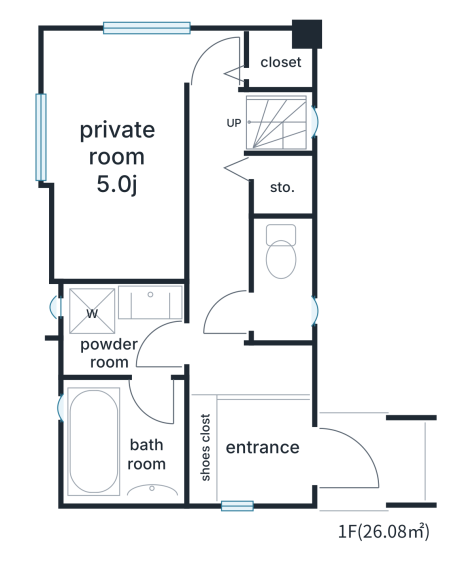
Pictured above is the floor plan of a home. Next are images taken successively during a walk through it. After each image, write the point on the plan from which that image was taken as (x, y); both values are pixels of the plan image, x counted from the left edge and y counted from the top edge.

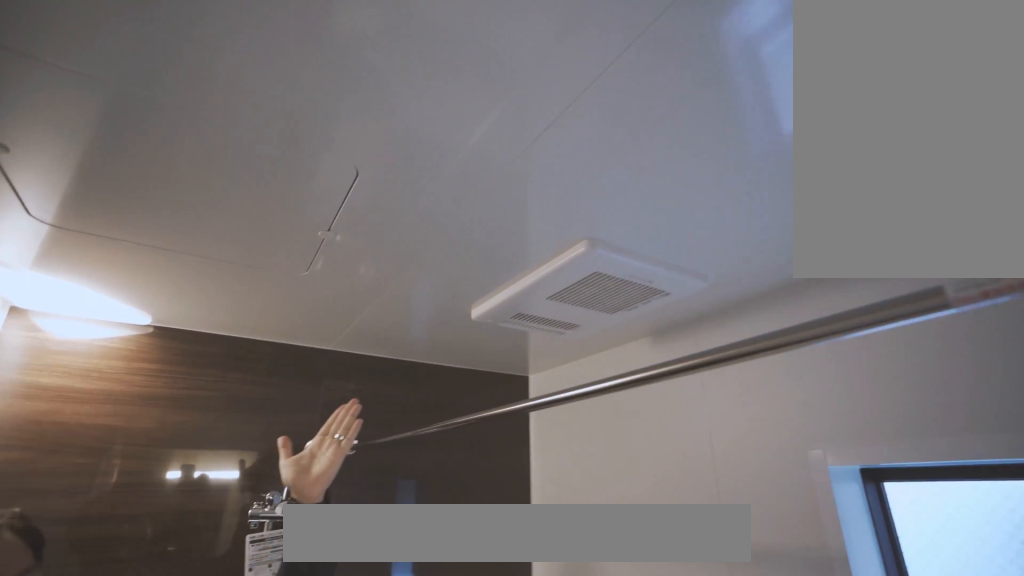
(131, 433)
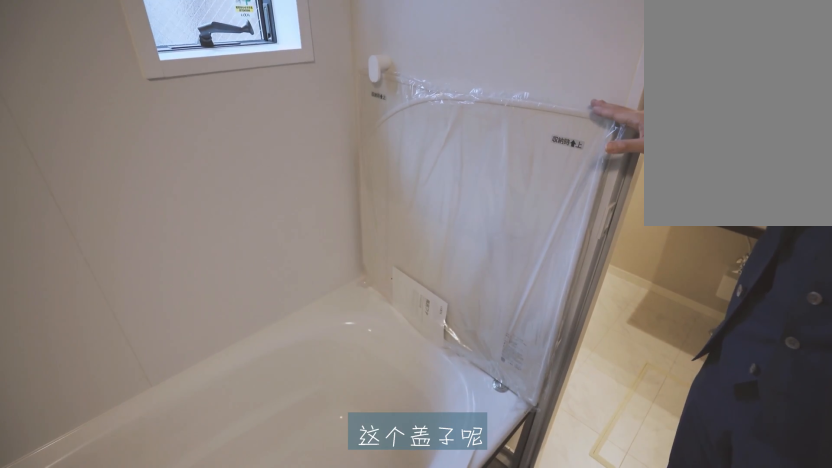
(131, 433)
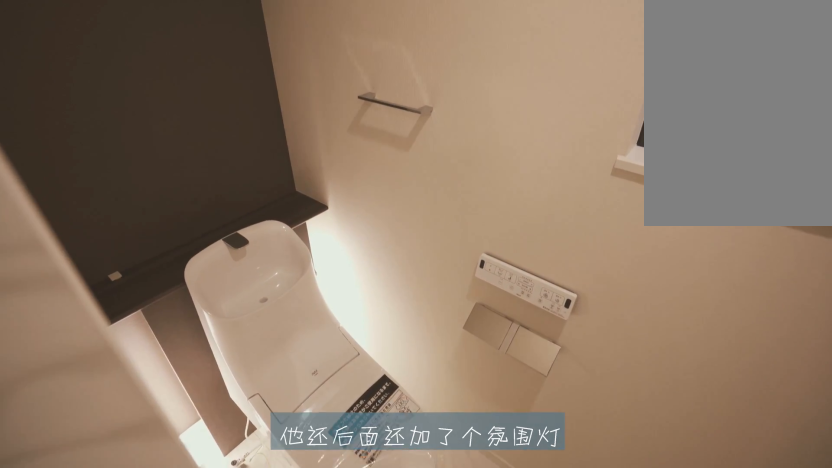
(284, 290)
